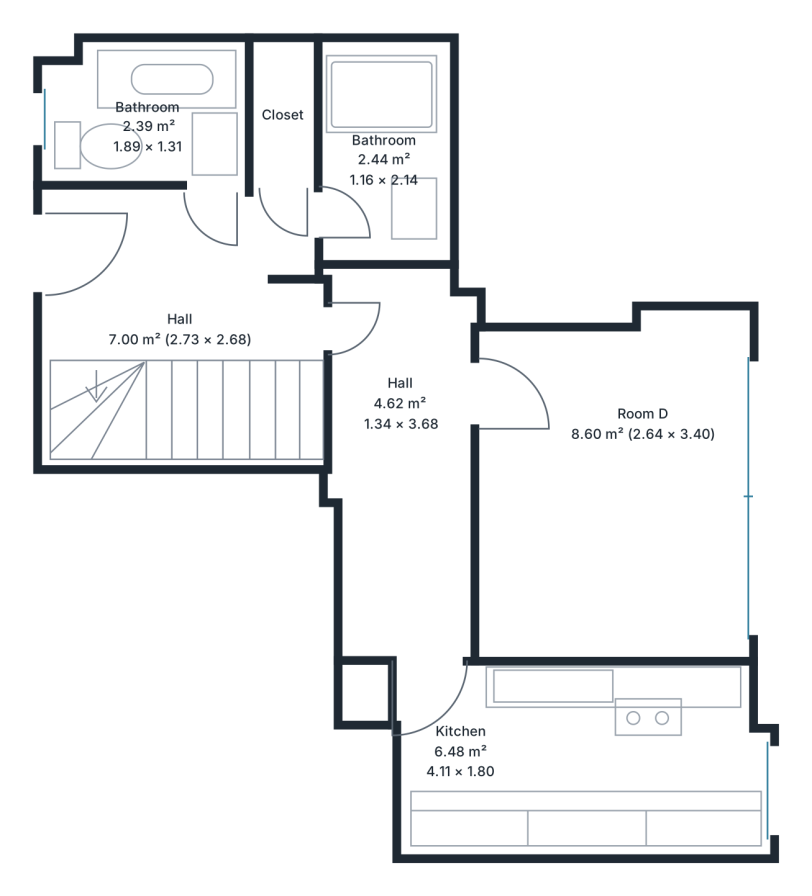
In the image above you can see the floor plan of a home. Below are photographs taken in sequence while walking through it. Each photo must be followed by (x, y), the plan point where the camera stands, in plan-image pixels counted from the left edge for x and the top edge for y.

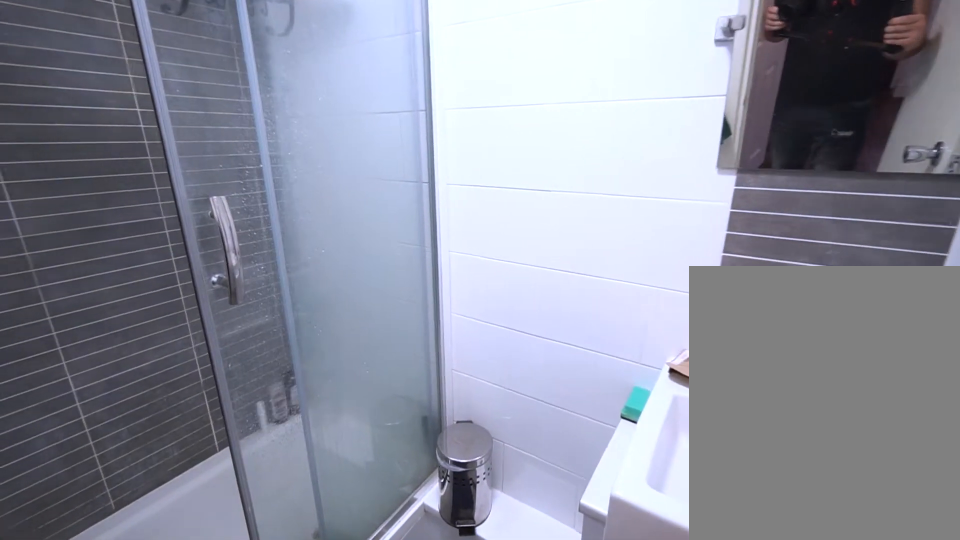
(355, 205)
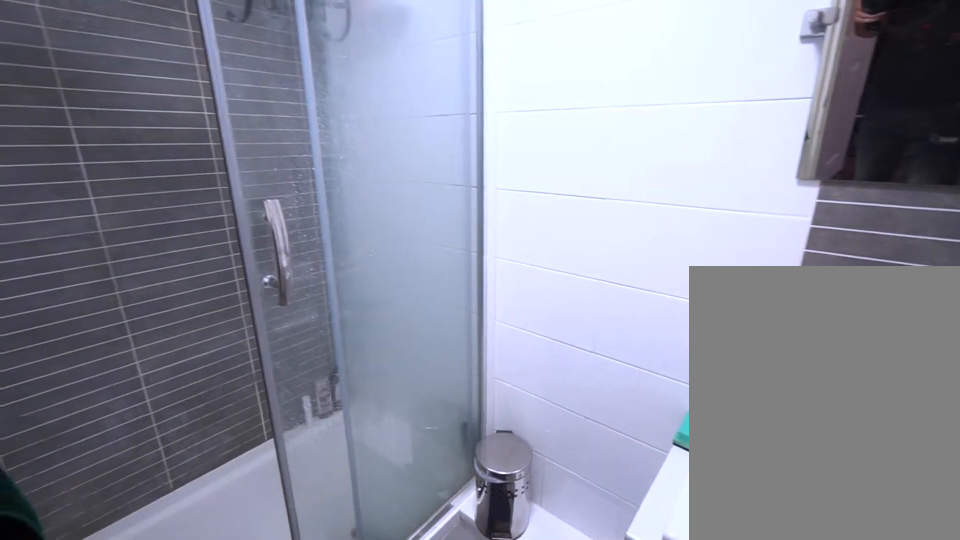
(355, 205)
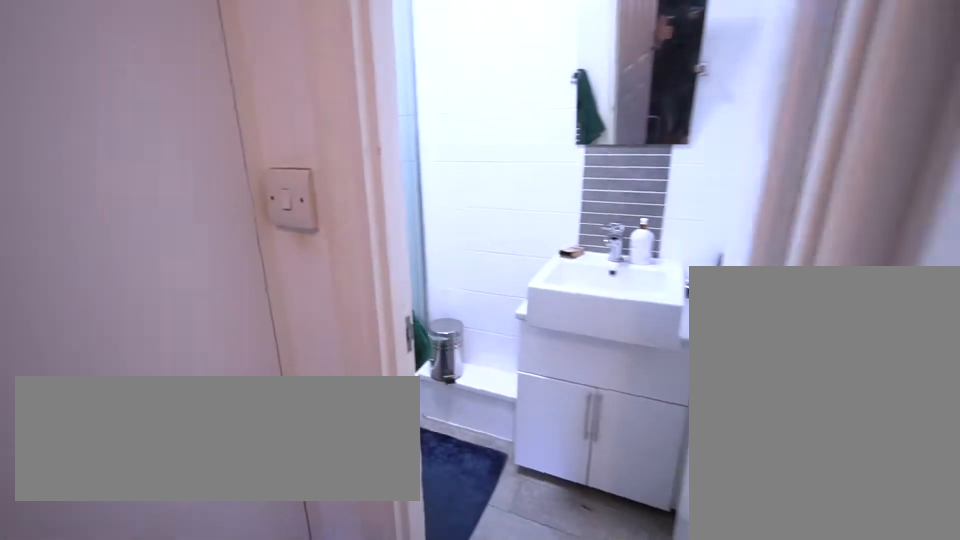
(270, 219)
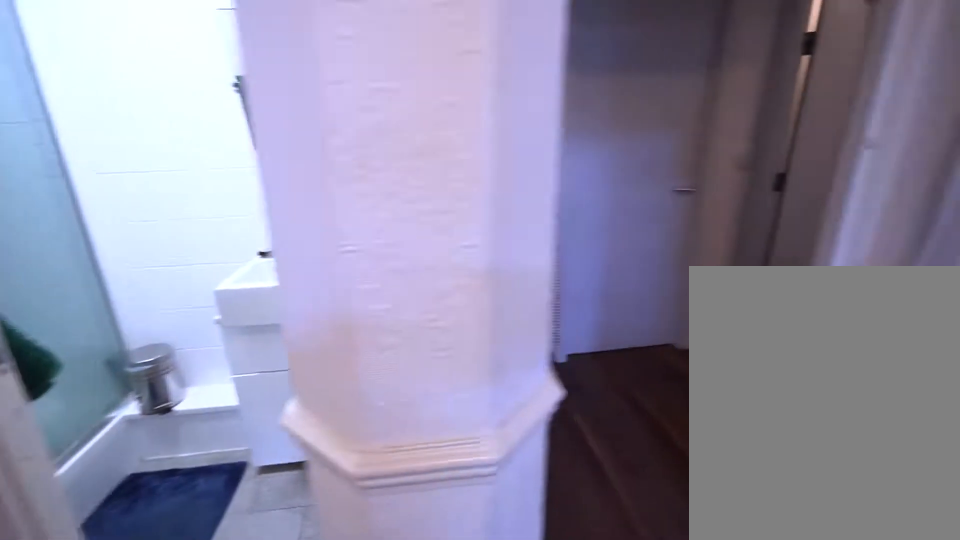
(217, 240)
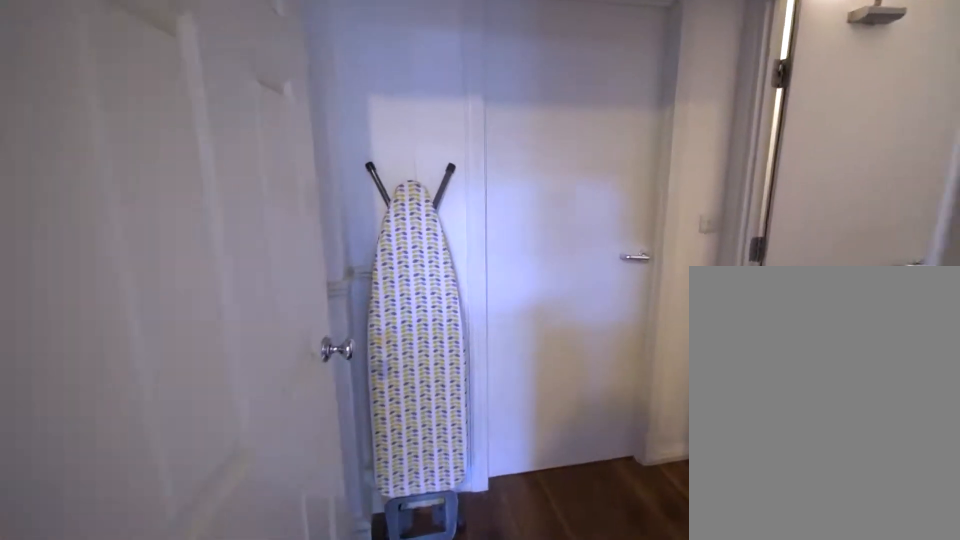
(302, 336)
